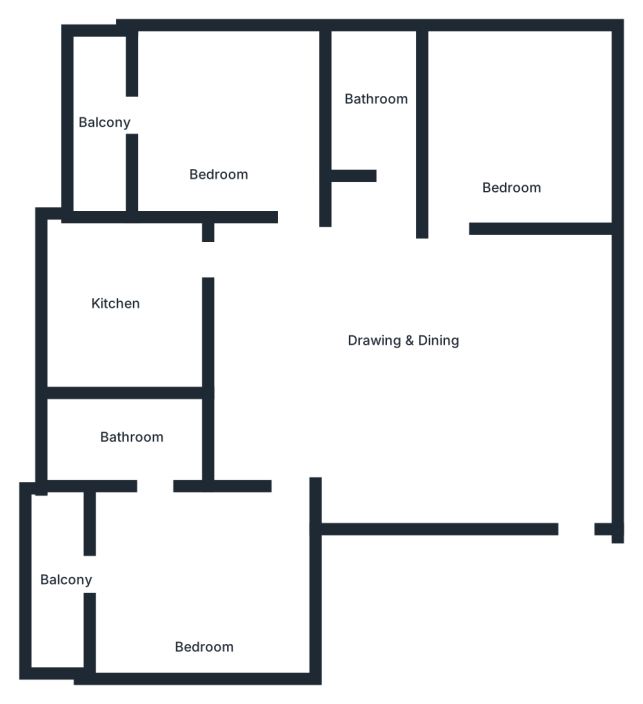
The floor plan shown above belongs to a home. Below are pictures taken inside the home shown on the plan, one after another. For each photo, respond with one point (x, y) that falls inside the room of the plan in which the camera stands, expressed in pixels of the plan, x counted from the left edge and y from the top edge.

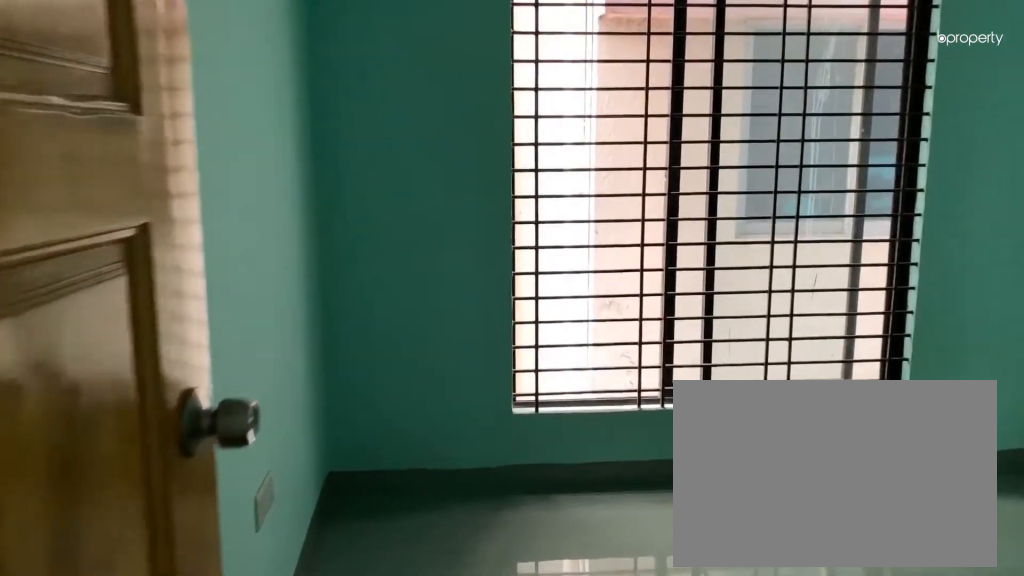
(510, 132)
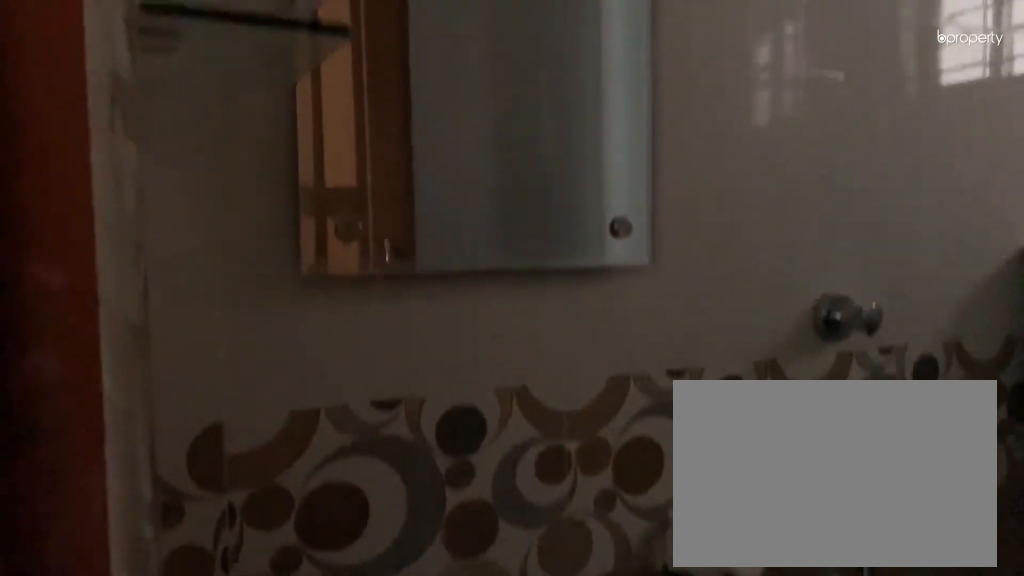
(379, 116)
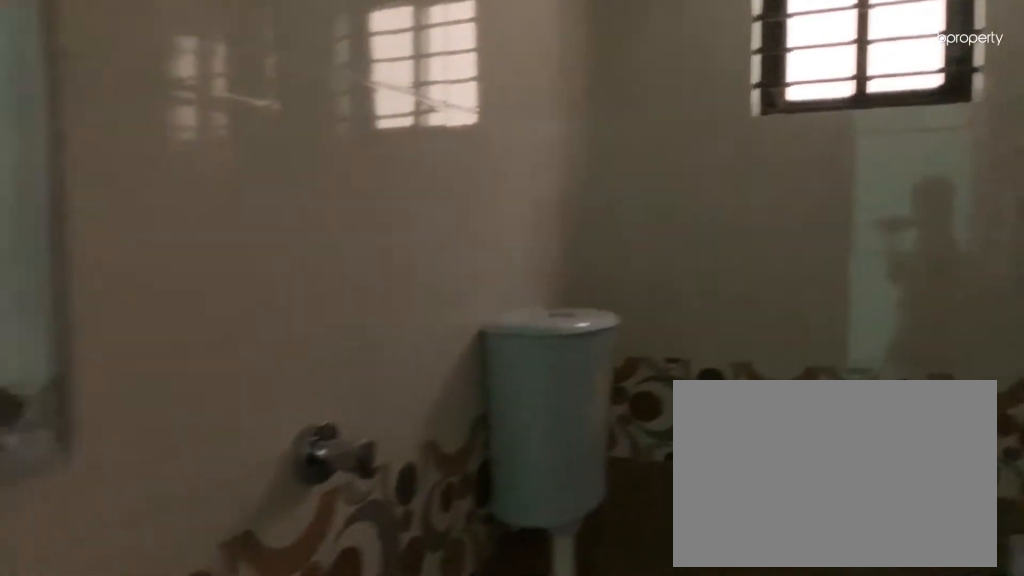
(379, 116)
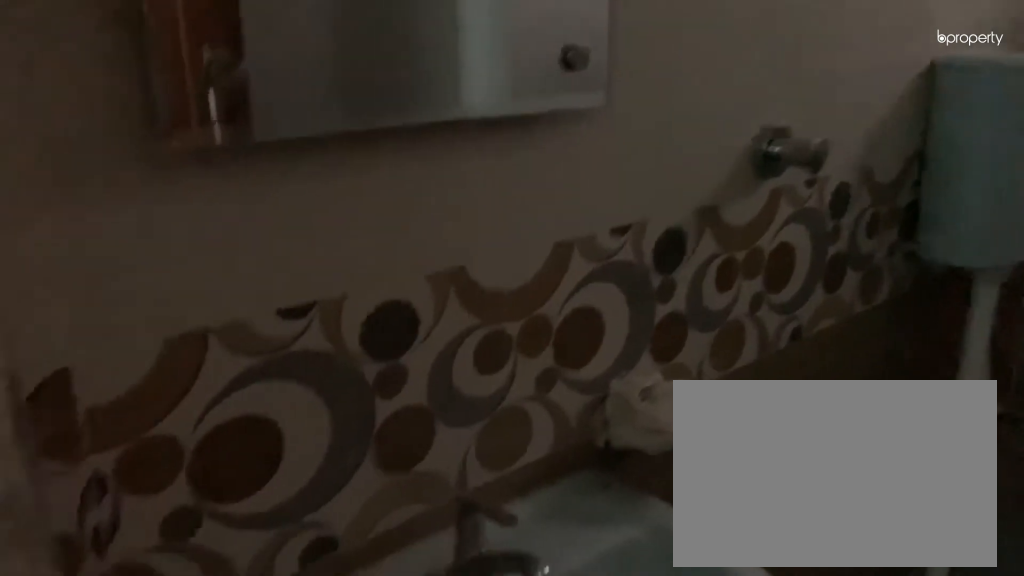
(379, 116)
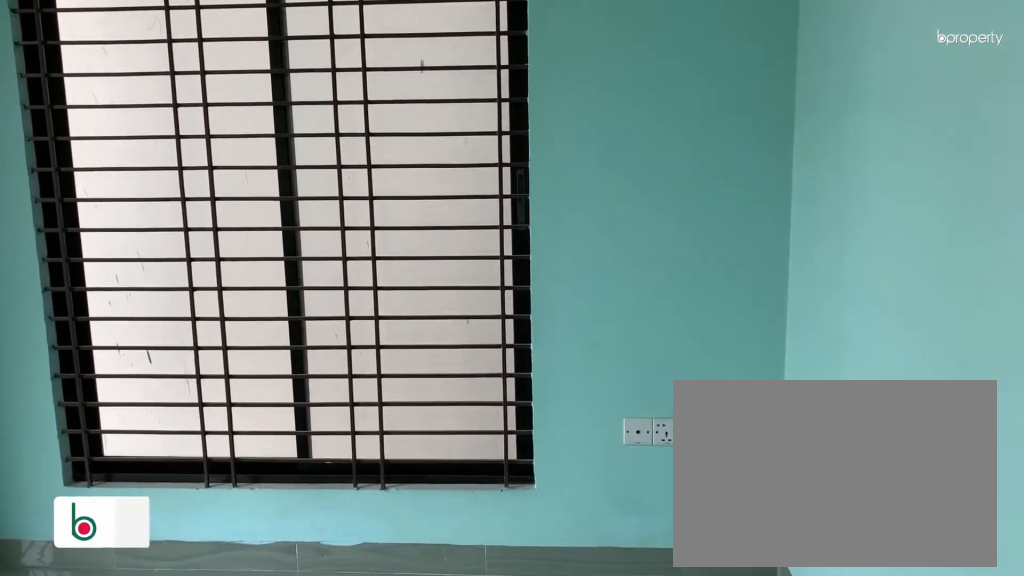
(216, 120)
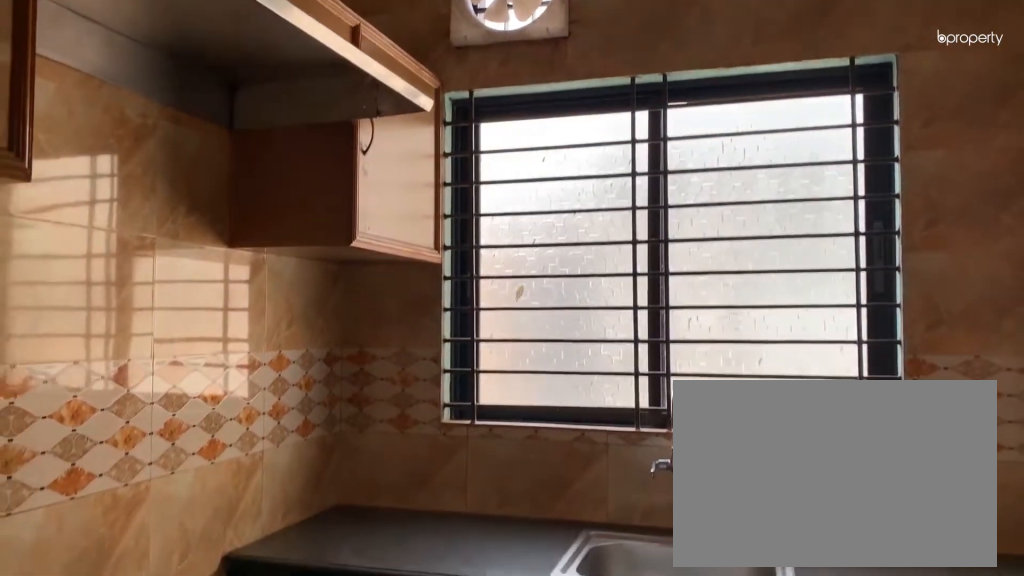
(113, 278)
